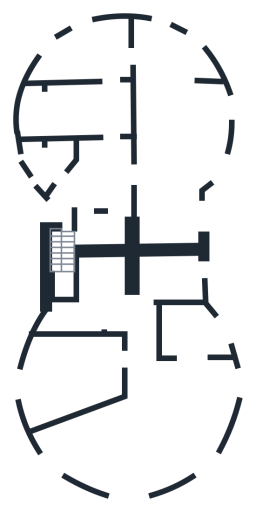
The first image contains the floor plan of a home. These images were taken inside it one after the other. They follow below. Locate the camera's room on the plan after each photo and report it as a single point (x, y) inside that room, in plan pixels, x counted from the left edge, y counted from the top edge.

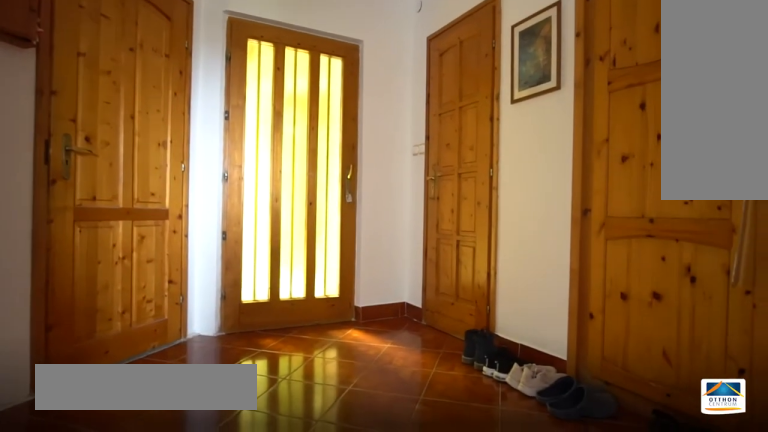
(105, 176)
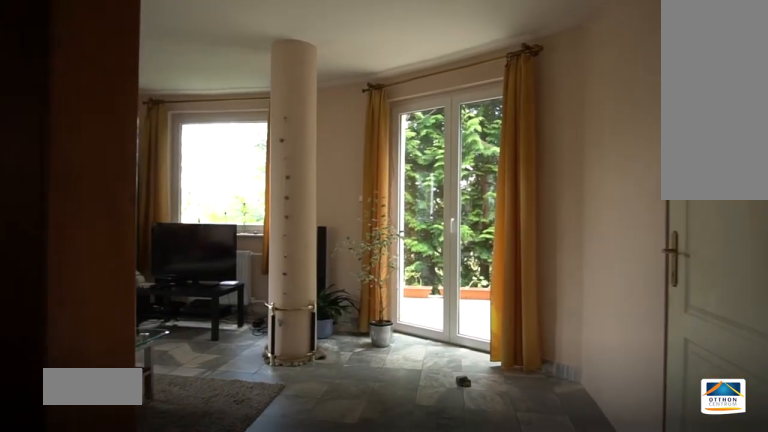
(183, 122)
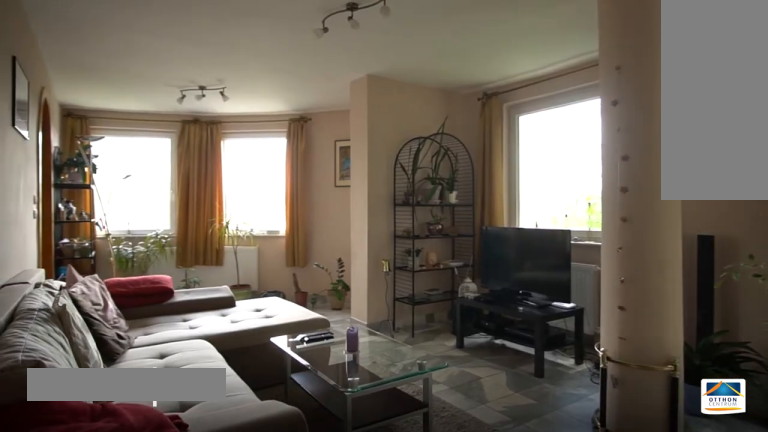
(183, 122)
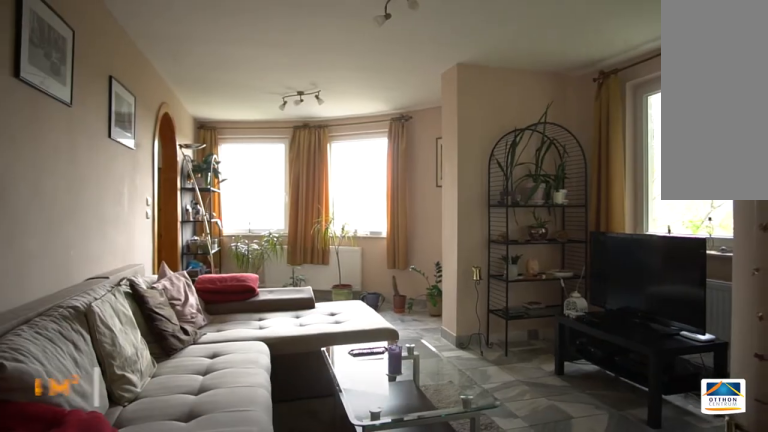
(183, 122)
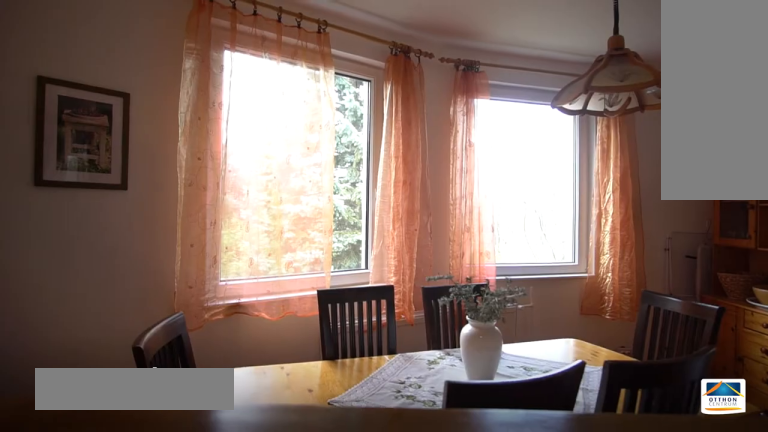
(93, 49)
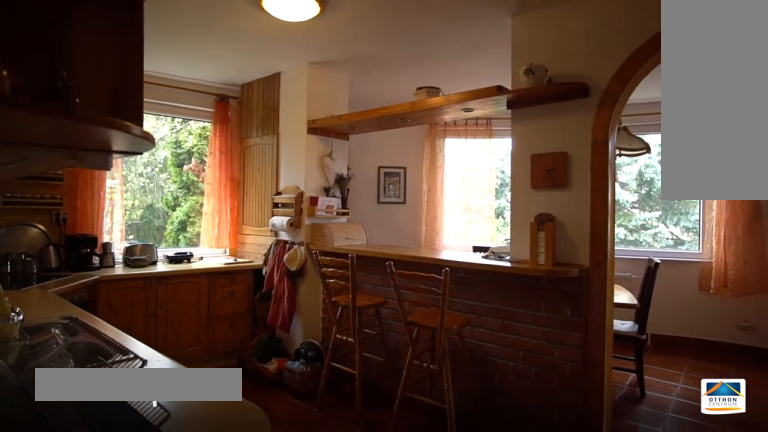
(81, 111)
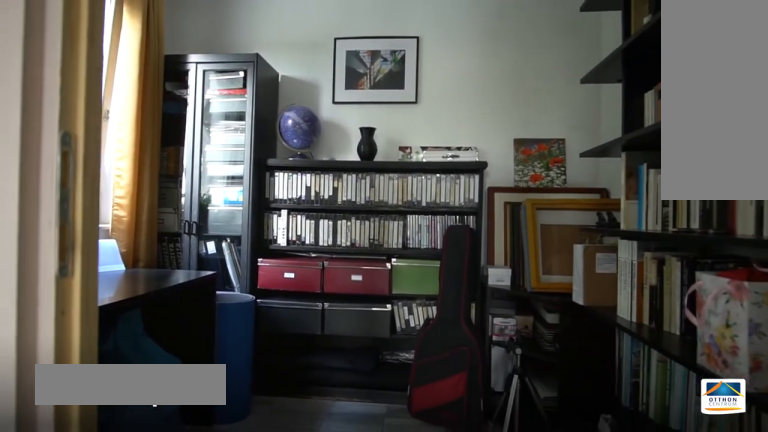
(170, 226)
